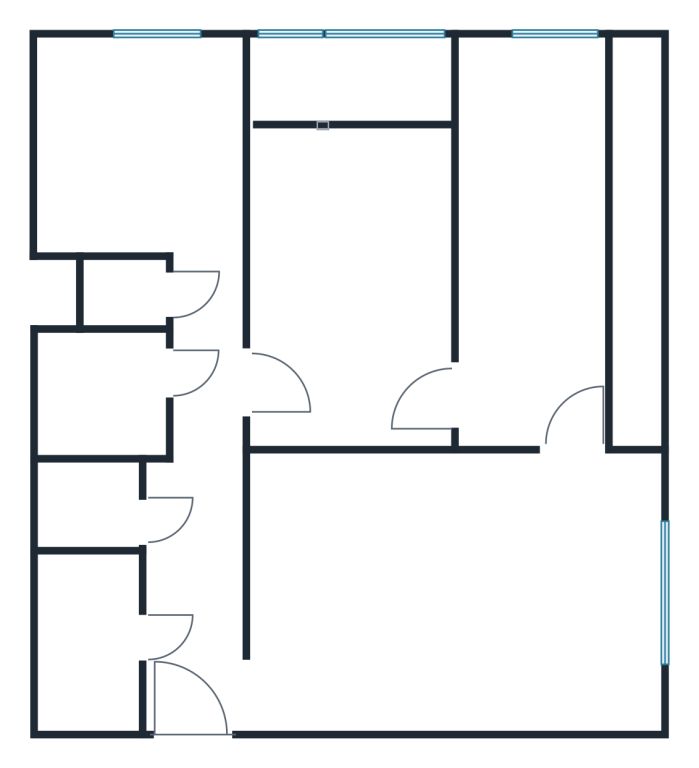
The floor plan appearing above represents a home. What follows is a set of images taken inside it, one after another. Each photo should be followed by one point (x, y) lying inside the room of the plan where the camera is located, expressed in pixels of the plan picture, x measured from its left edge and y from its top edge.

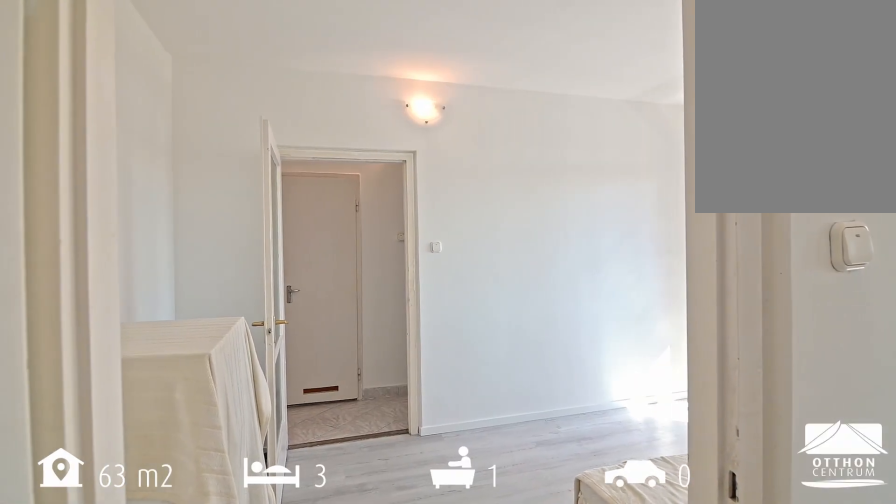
(359, 285)
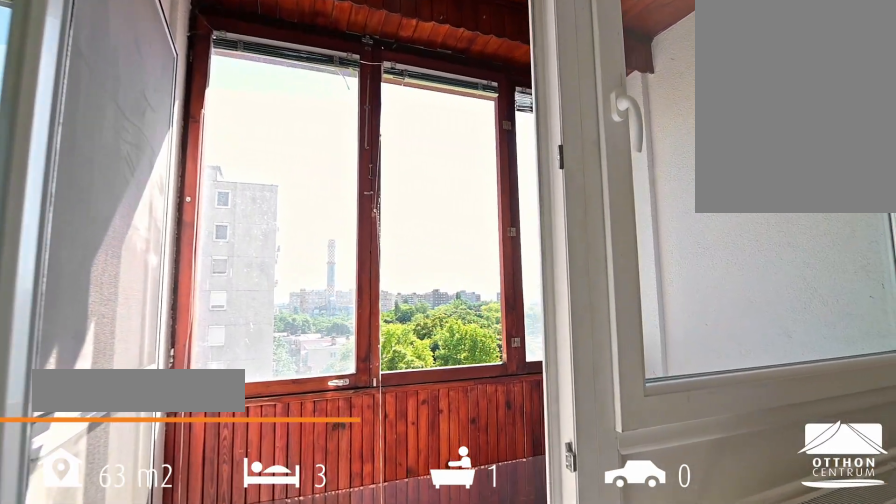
(354, 83)
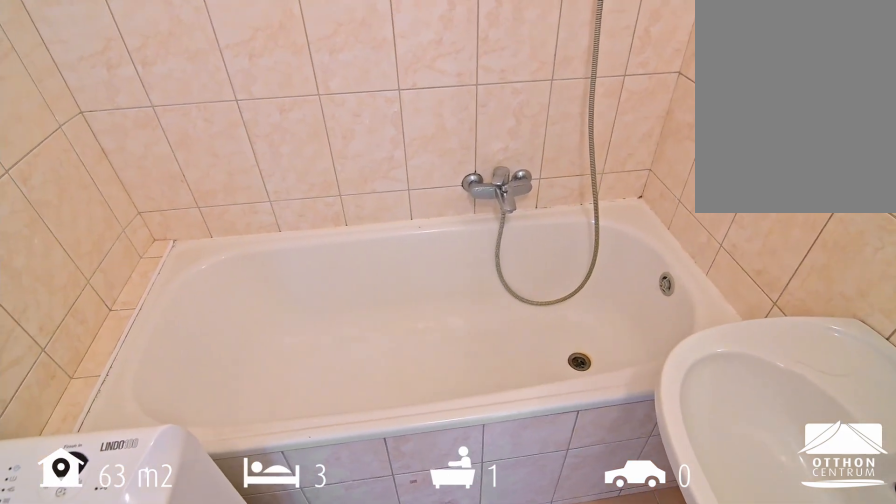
(108, 394)
